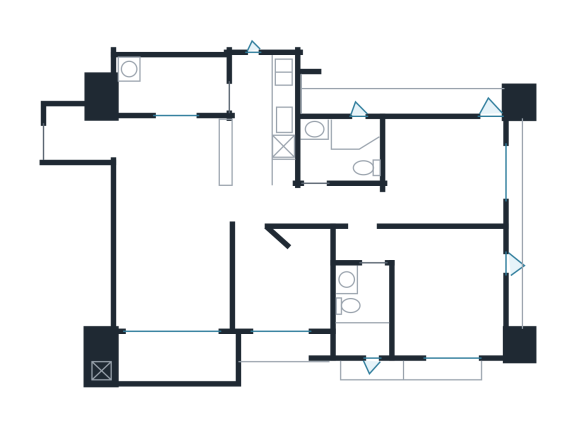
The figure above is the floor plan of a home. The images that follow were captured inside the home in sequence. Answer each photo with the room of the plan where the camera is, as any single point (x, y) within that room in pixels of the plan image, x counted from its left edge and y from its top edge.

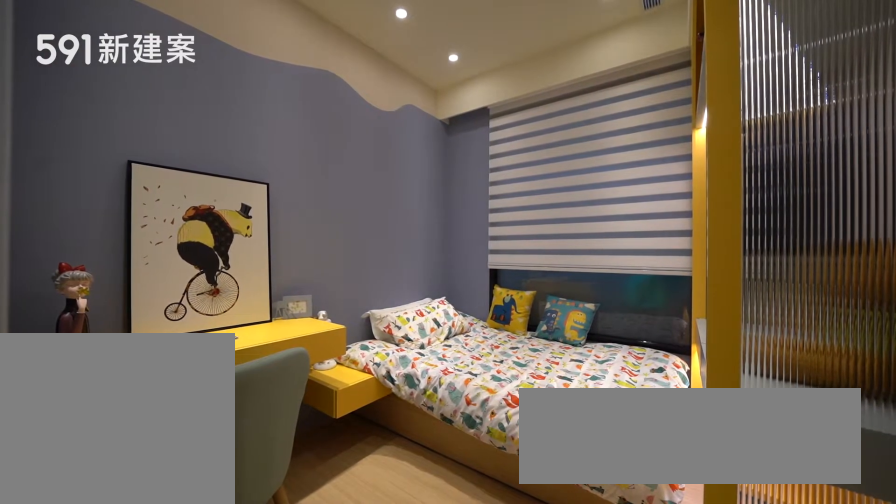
(286, 279)
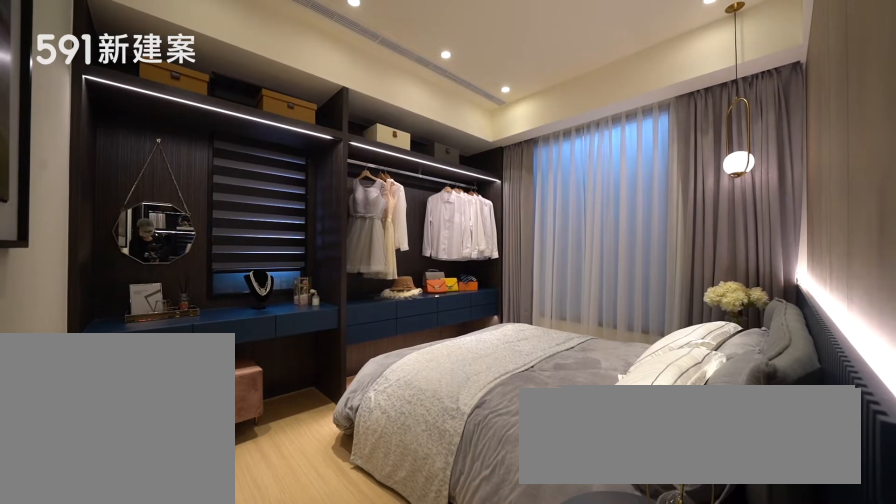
(438, 287)
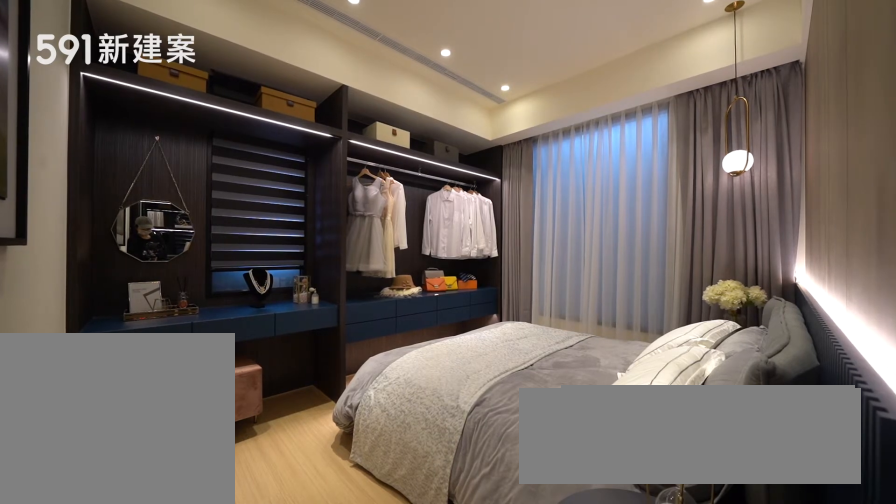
(438, 287)
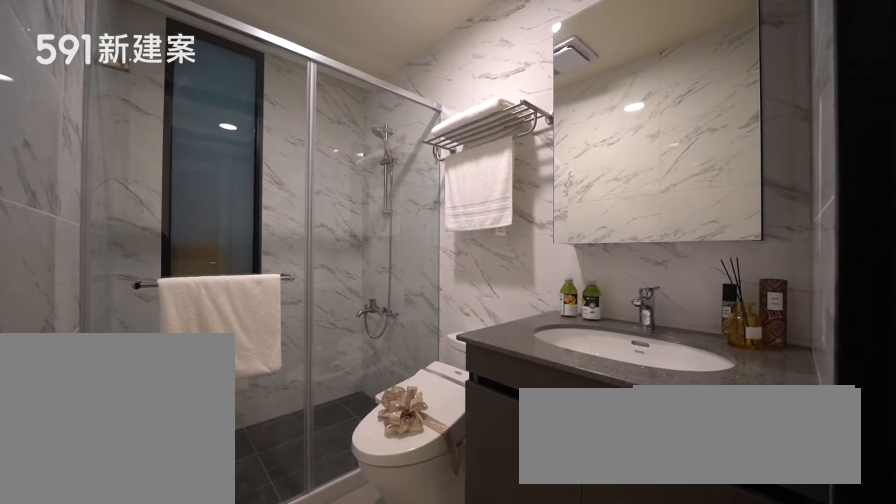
(360, 313)
